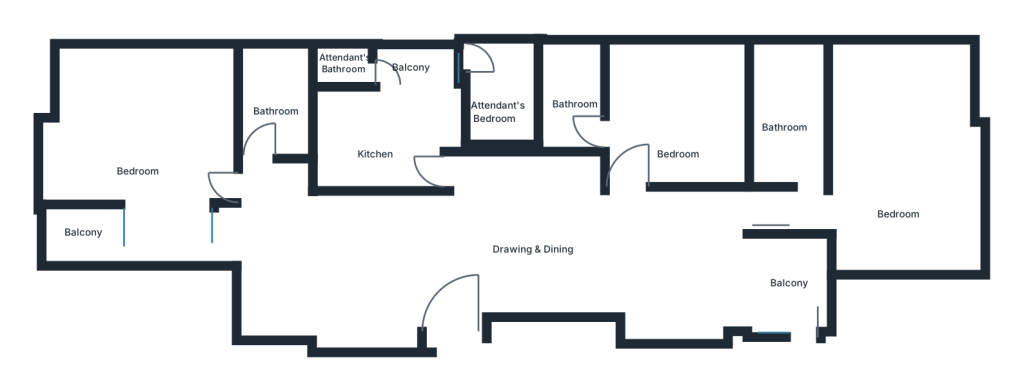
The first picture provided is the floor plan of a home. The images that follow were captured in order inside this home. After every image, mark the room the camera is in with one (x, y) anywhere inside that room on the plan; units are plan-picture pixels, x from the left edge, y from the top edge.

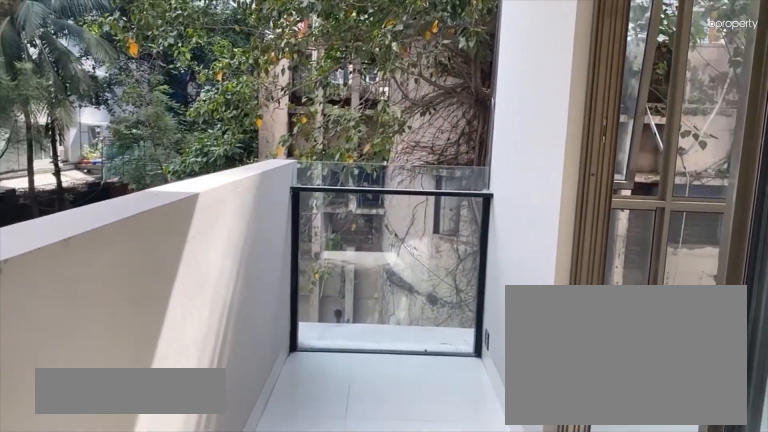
(96, 240)
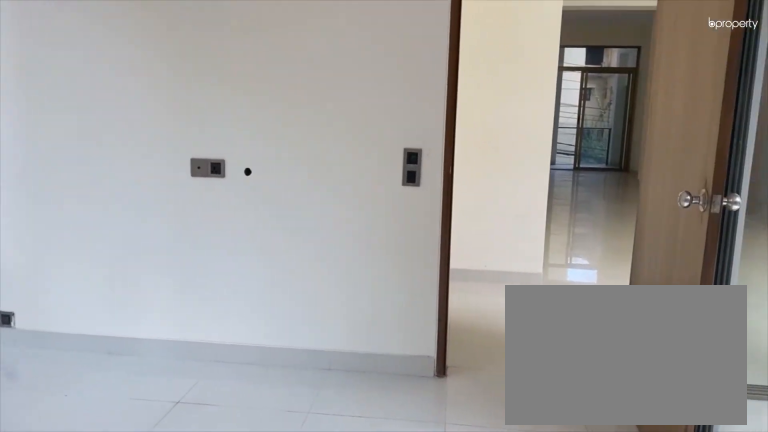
(137, 141)
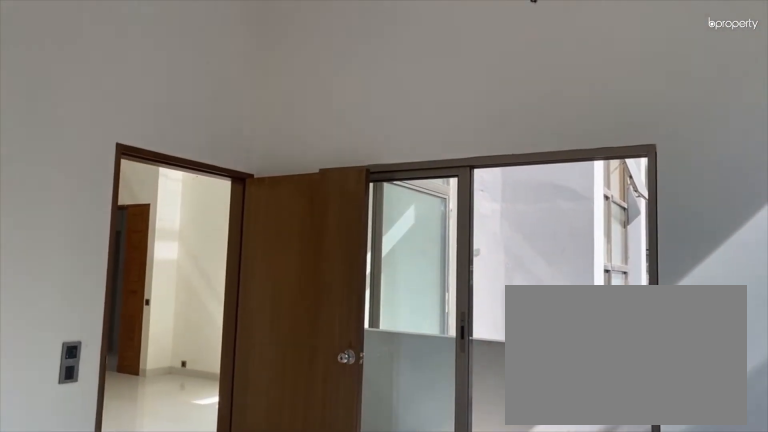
(137, 141)
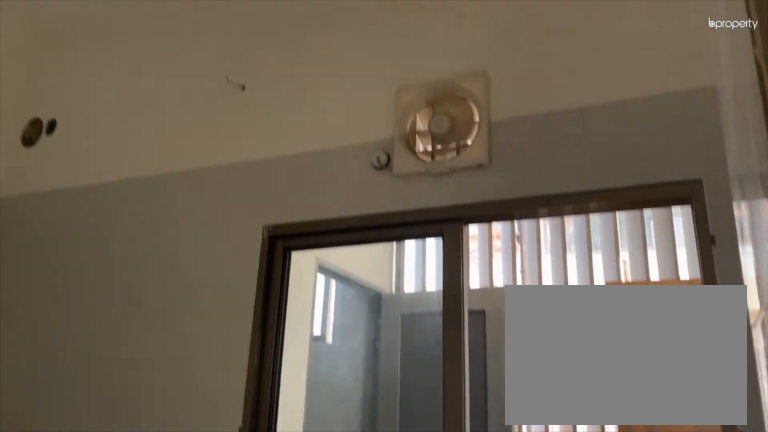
(378, 129)
